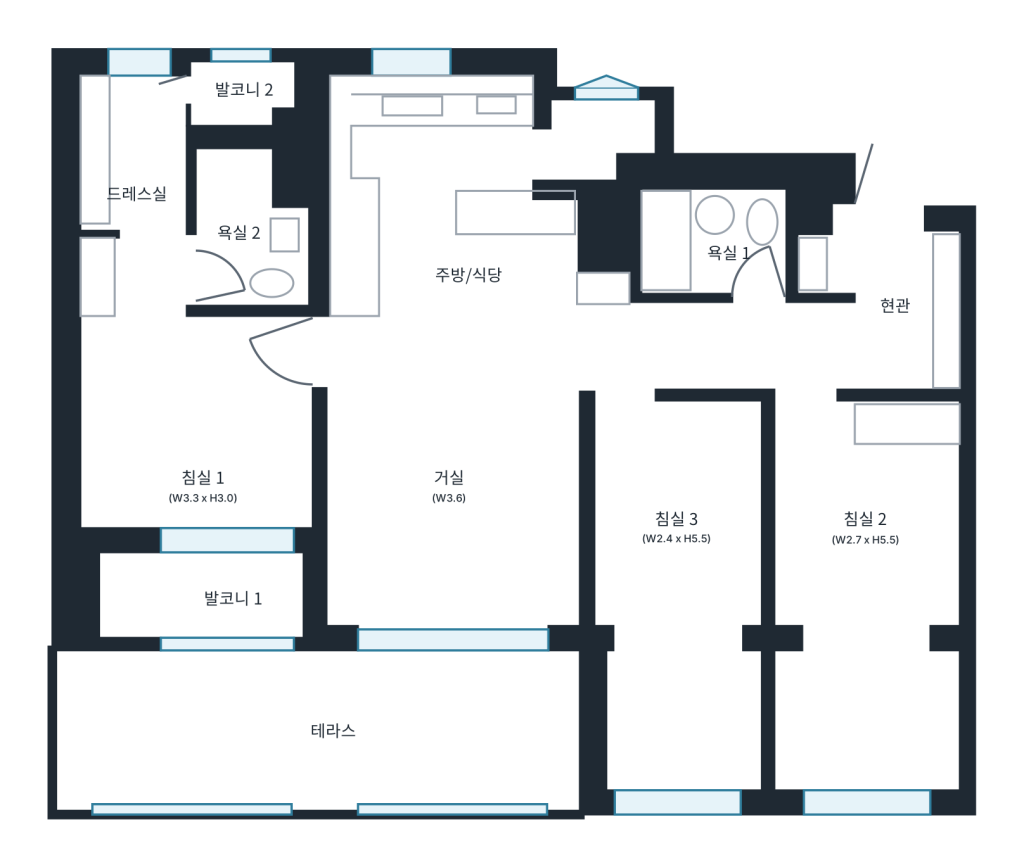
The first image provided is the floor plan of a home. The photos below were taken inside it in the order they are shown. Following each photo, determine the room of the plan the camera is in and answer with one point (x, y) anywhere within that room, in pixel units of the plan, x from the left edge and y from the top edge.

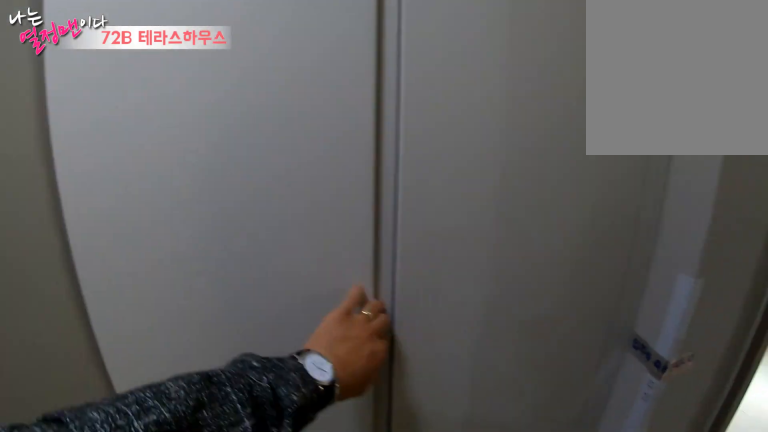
(901, 305)
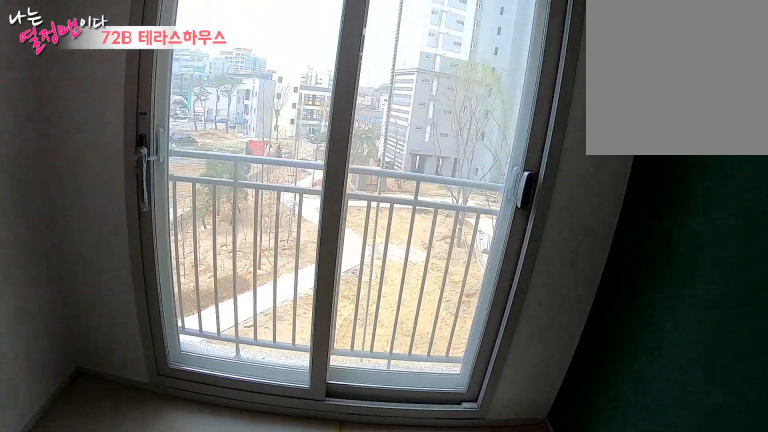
(868, 545)
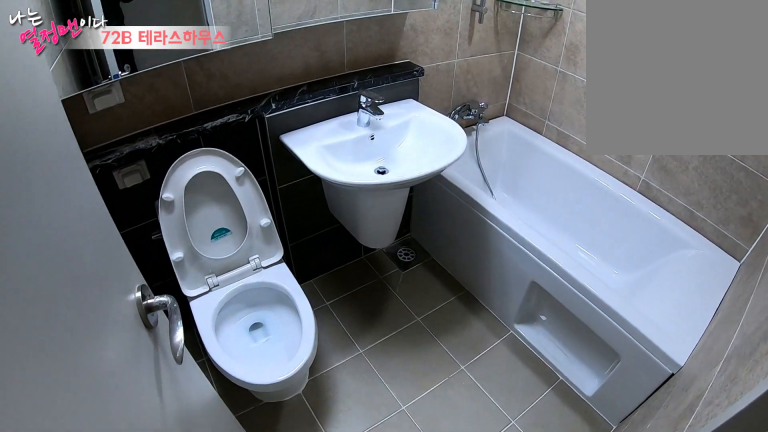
(720, 245)
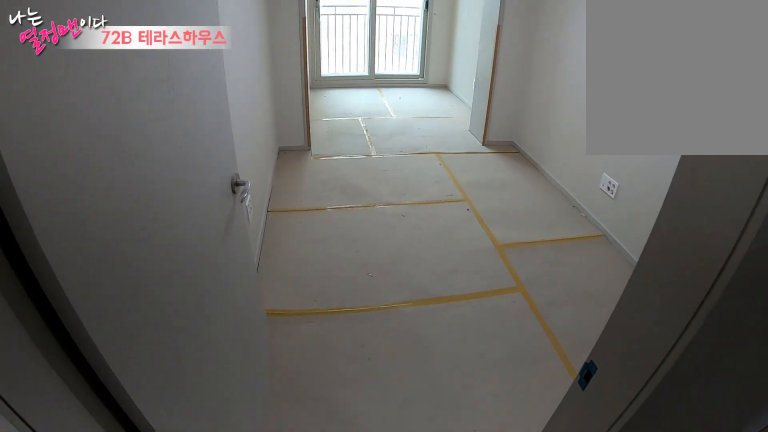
(680, 536)
